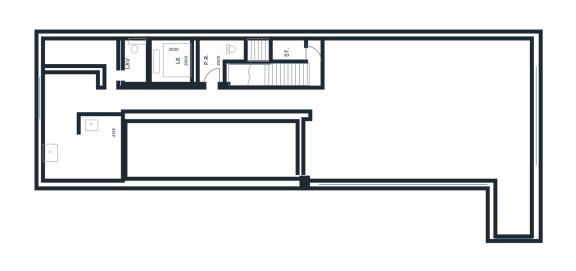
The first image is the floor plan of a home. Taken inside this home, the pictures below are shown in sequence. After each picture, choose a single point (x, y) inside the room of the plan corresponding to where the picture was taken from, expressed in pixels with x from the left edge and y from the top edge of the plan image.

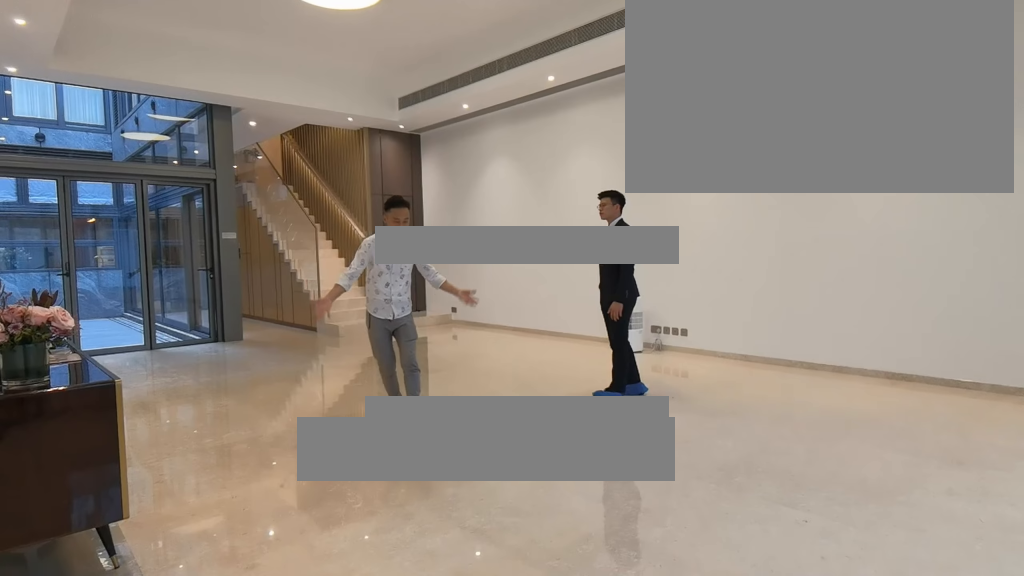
(416, 117)
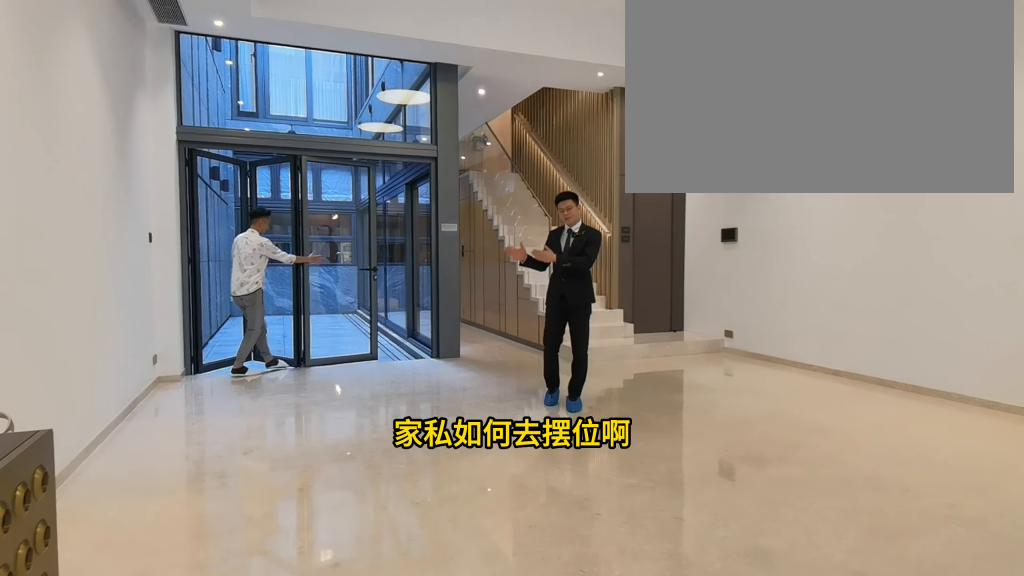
(416, 117)
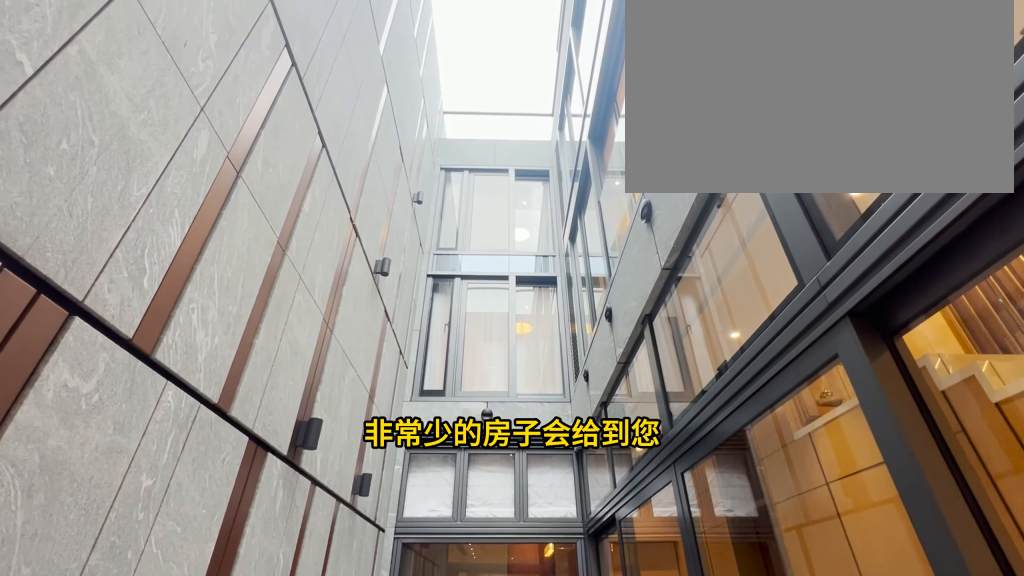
(208, 151)
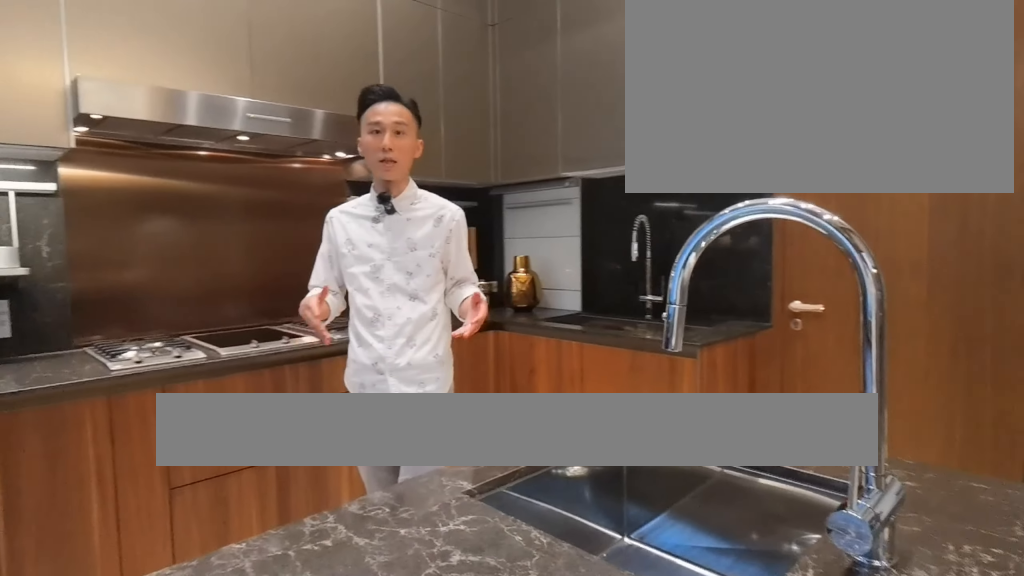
(79, 148)
